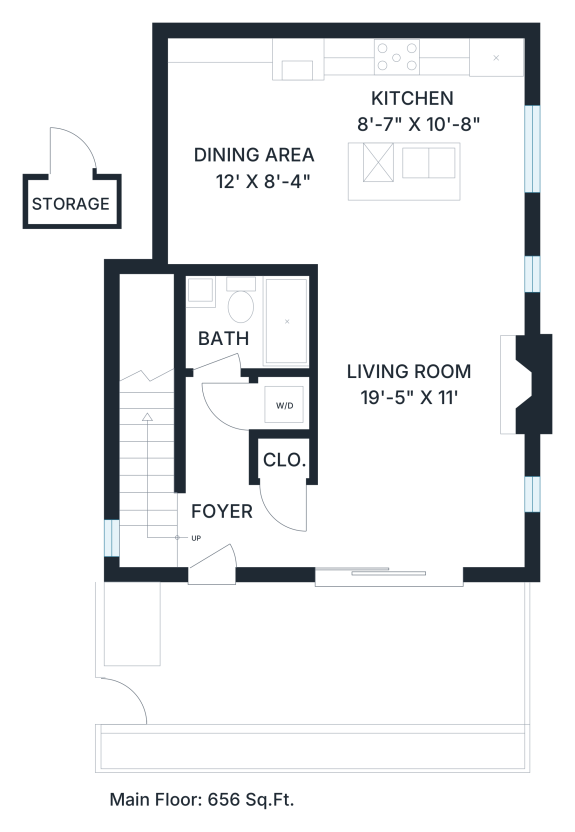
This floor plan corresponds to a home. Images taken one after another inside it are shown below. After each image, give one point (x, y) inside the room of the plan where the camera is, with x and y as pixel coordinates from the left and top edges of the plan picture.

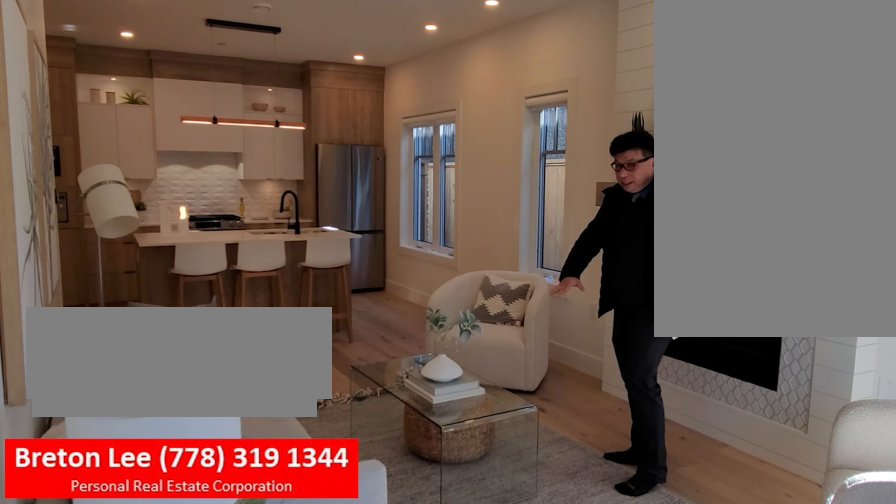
(405, 449)
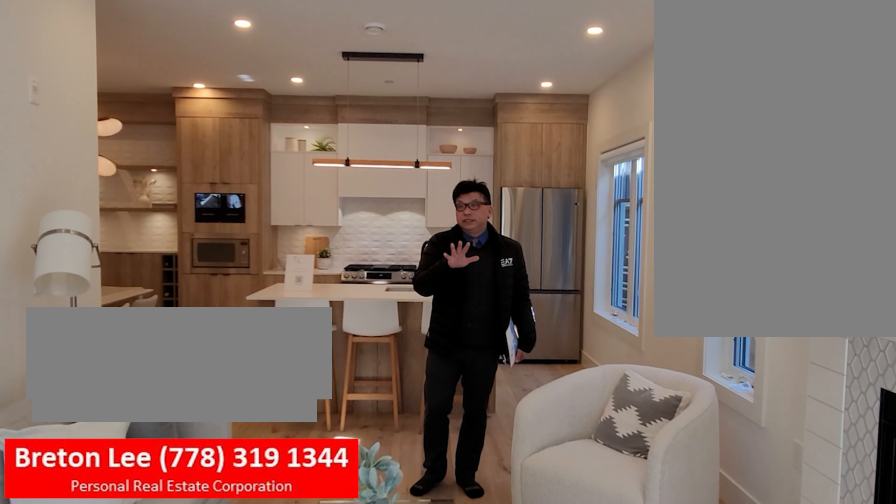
(405, 449)
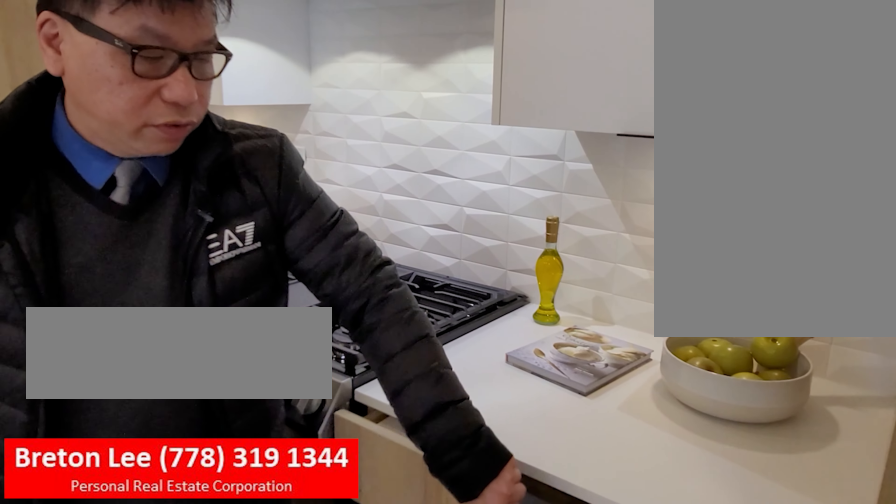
(491, 160)
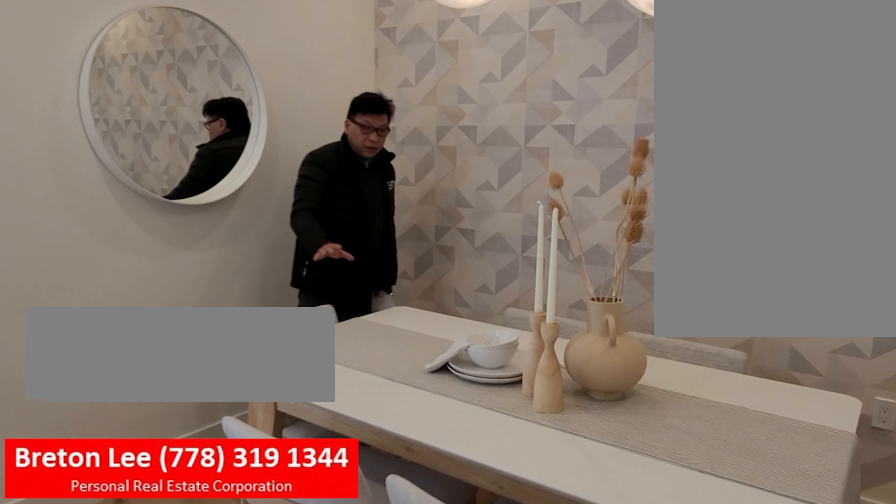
(250, 227)
